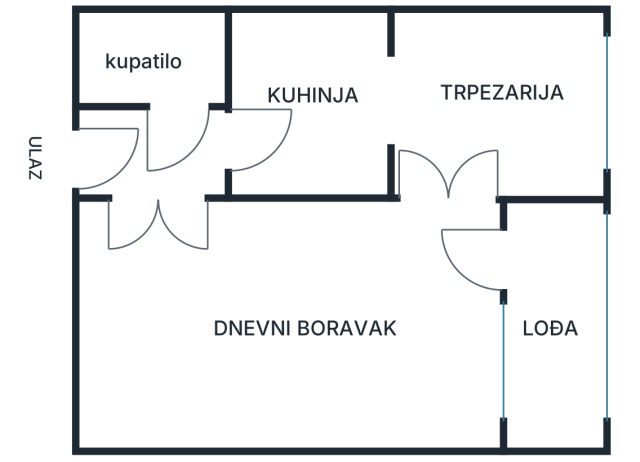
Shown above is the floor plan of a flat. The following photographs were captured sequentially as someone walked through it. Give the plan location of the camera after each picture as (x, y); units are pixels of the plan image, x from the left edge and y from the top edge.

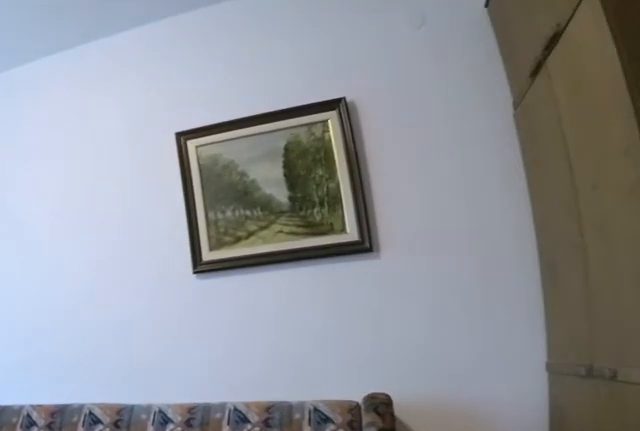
(175, 241)
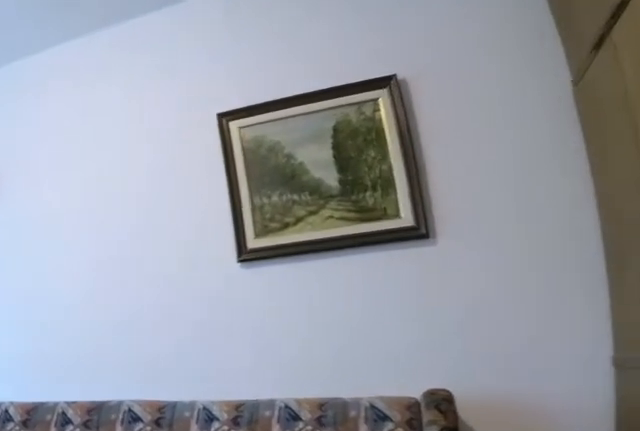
(178, 246)
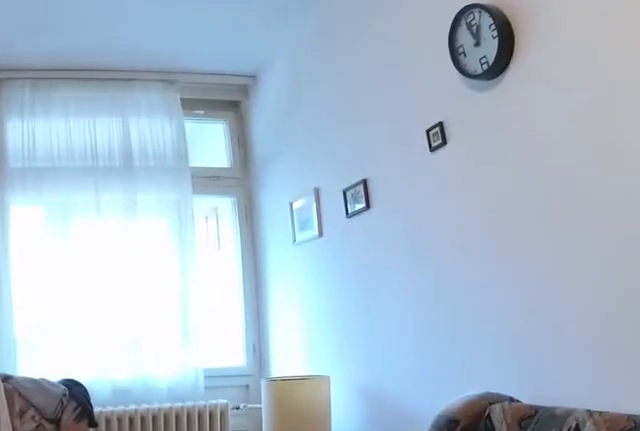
(222, 301)
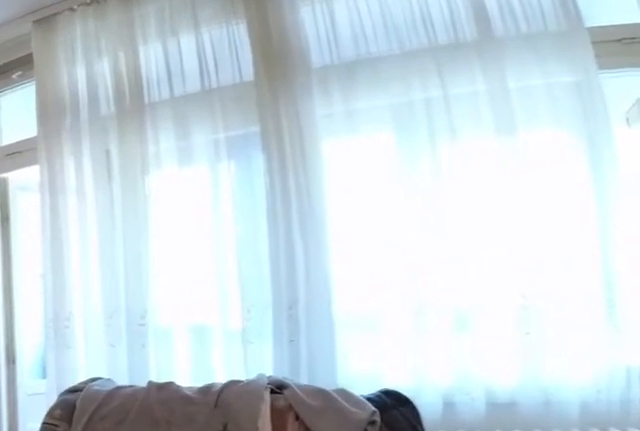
(356, 311)
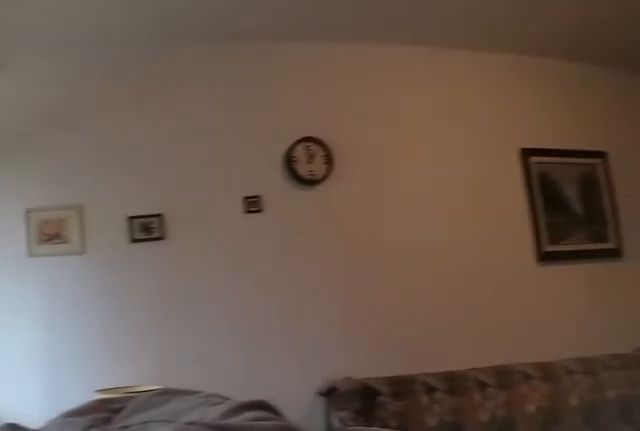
(486, 236)
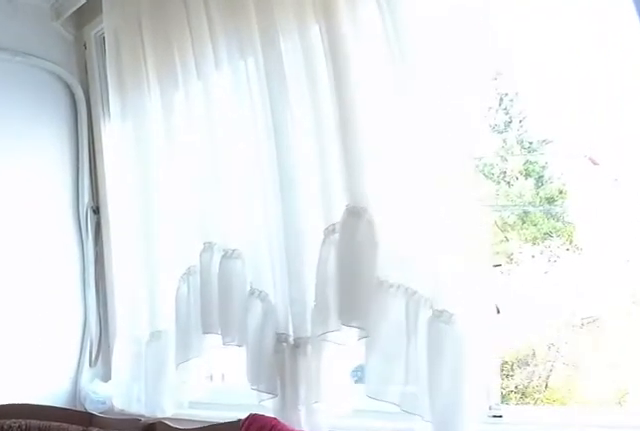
(451, 156)
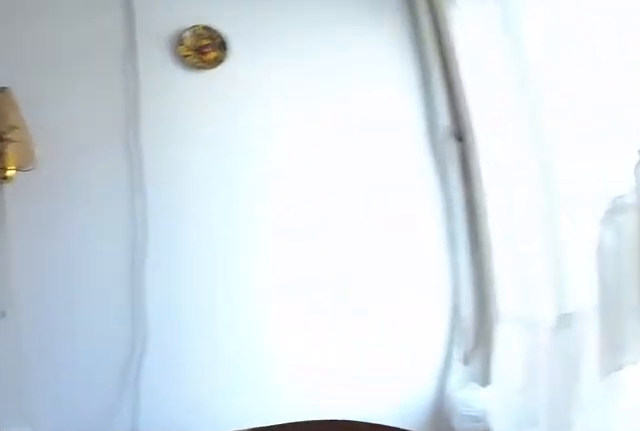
(499, 151)
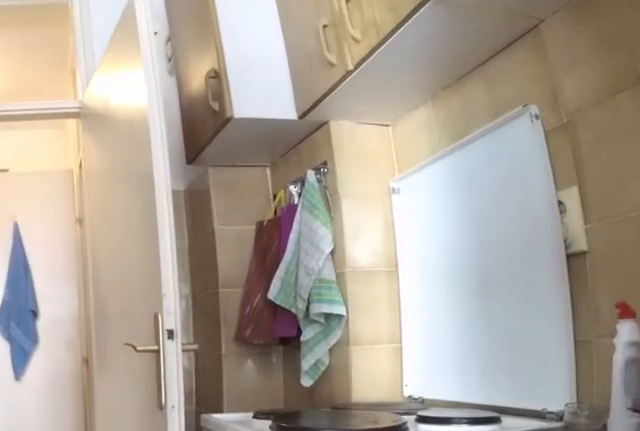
(403, 105)
